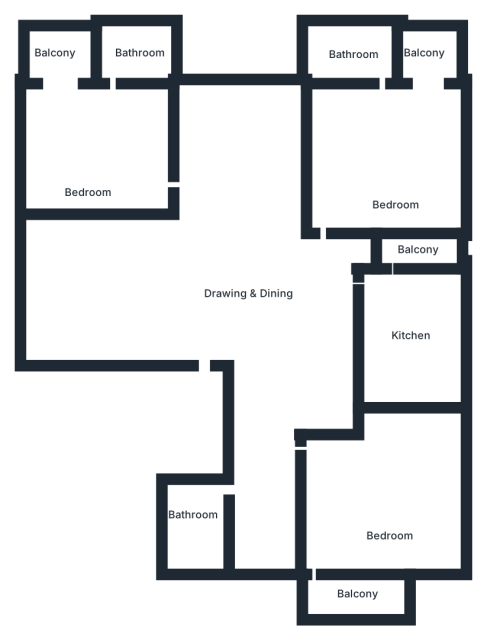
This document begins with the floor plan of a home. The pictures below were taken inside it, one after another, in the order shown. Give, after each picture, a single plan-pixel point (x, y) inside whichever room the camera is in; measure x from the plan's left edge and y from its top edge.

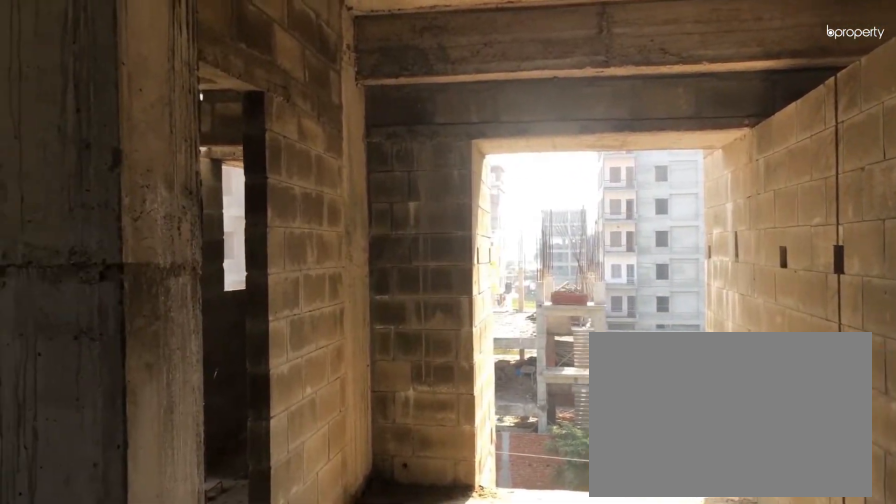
(249, 257)
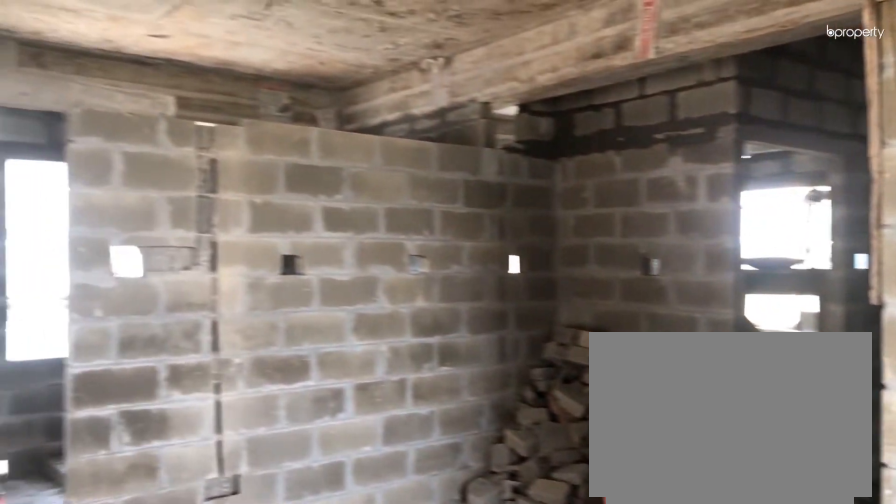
(250, 256)
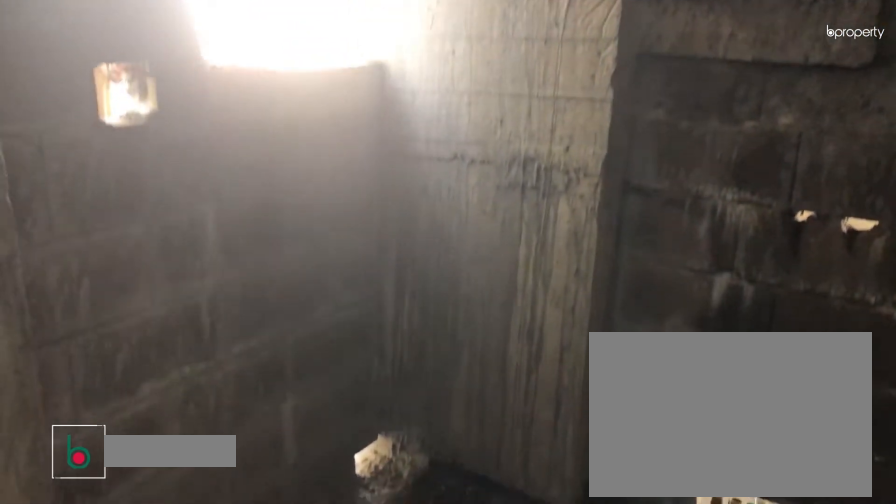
(195, 533)
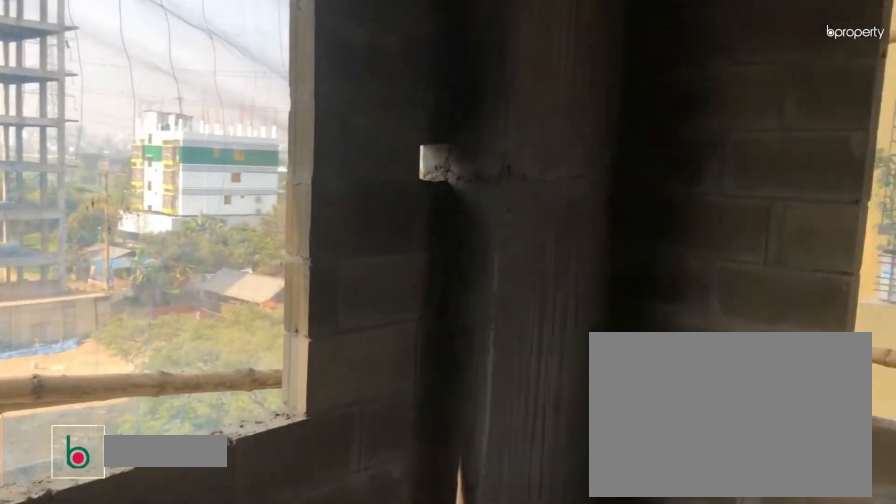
(392, 520)
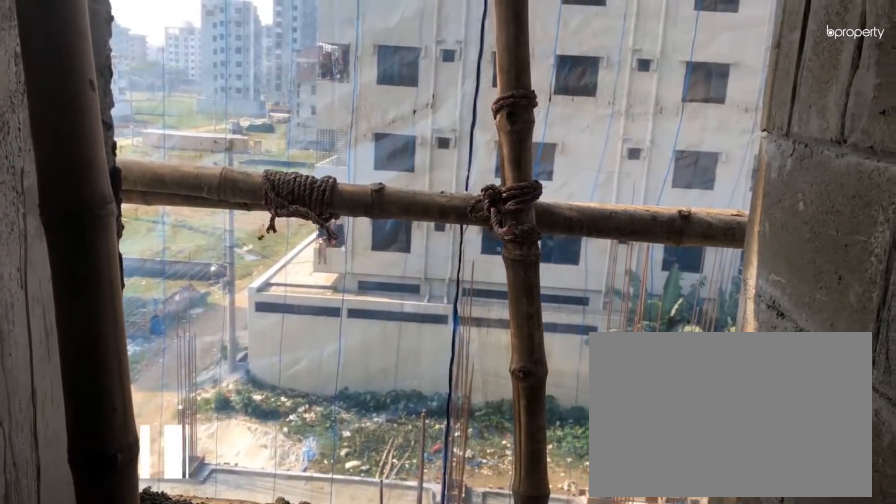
(430, 247)
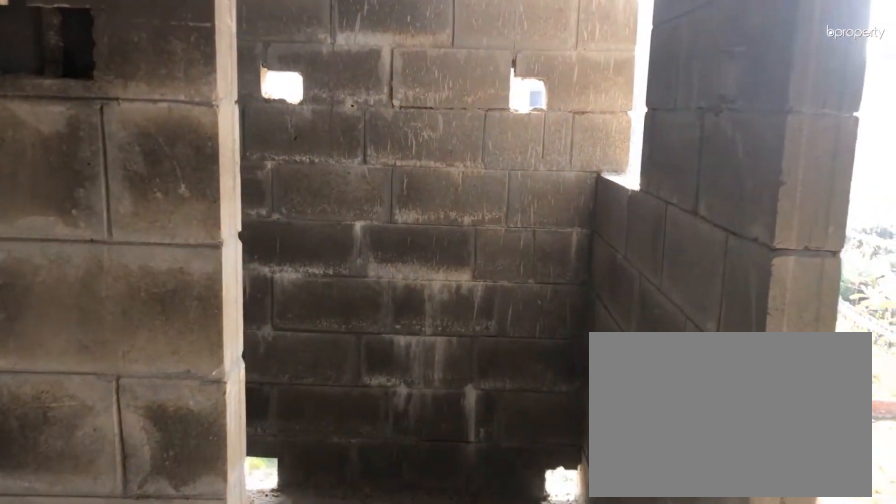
(343, 53)
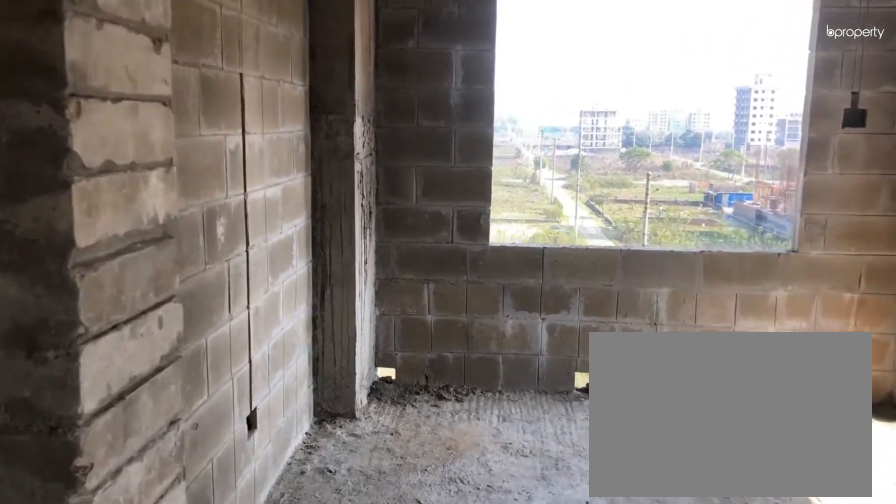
(88, 145)
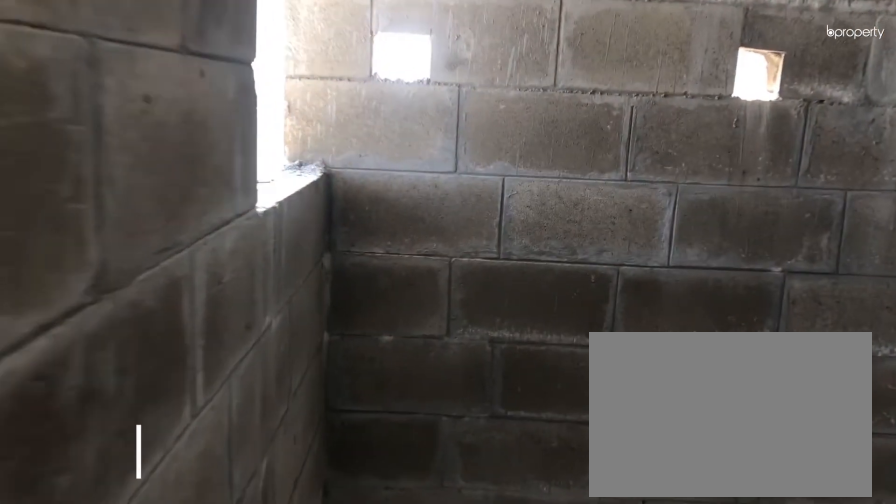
(134, 58)
